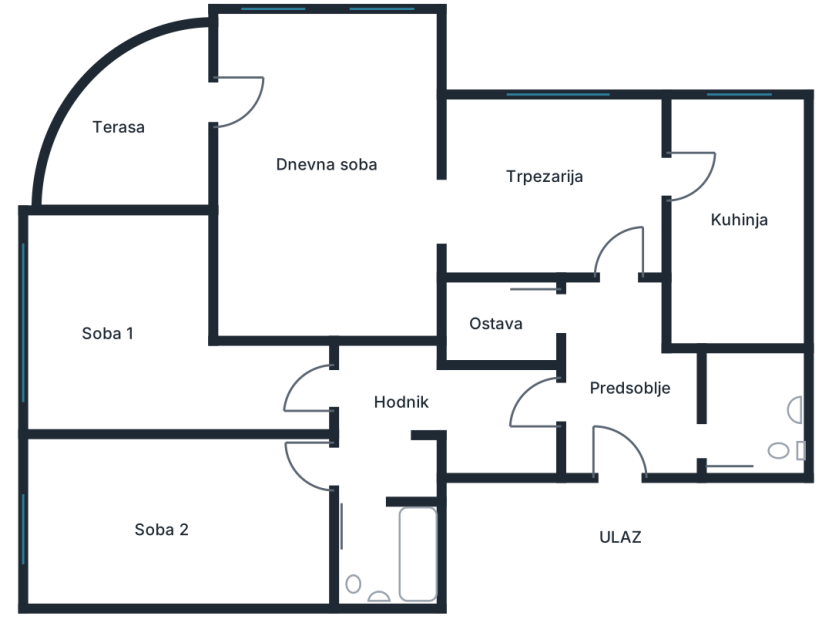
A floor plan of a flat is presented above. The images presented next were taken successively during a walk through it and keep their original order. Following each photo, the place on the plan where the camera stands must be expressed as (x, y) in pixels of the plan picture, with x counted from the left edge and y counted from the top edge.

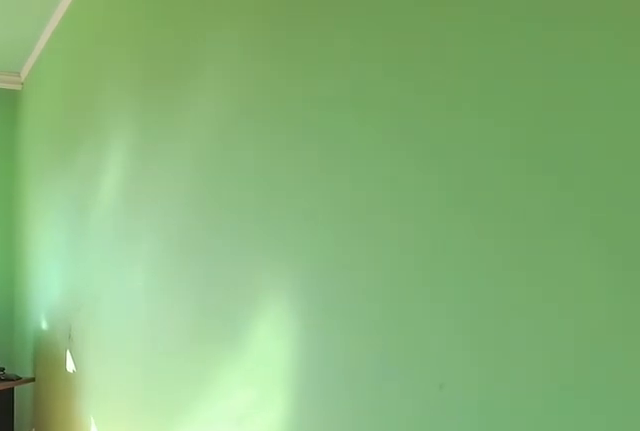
(273, 459)
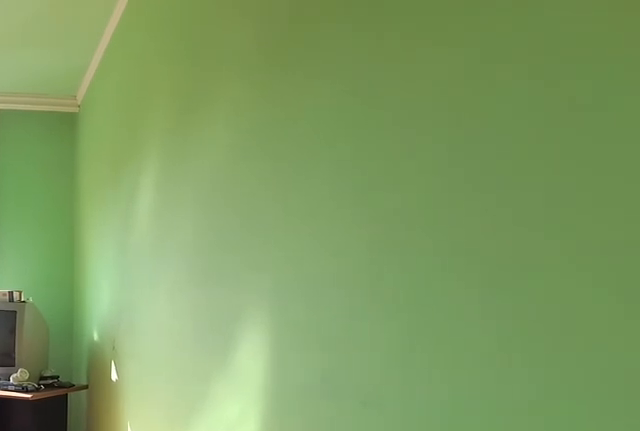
(298, 458)
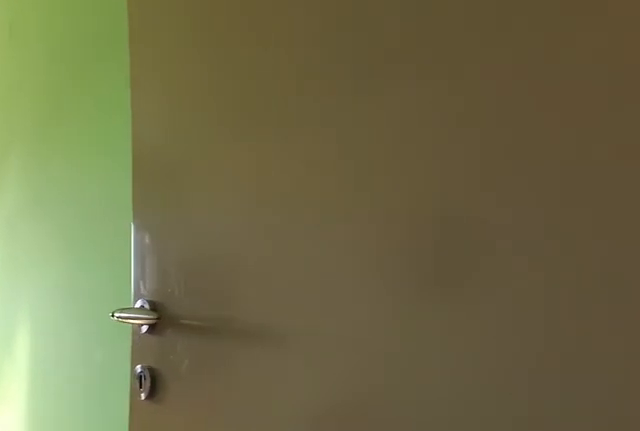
(340, 458)
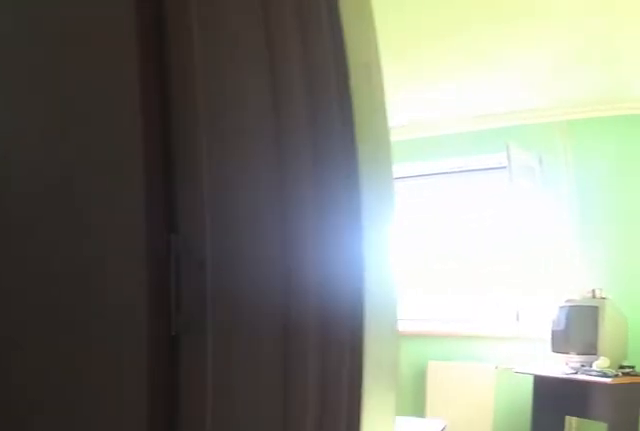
(391, 453)
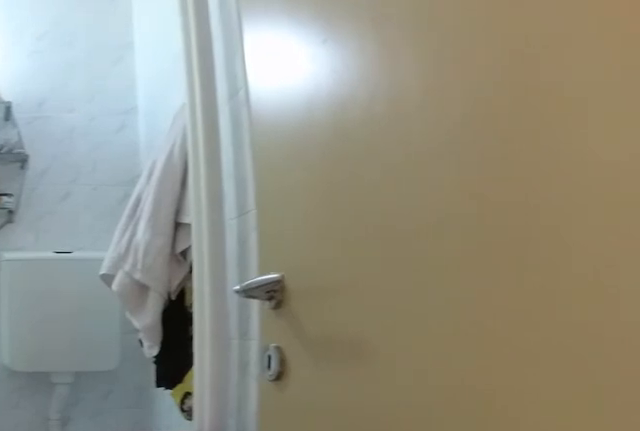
(372, 460)
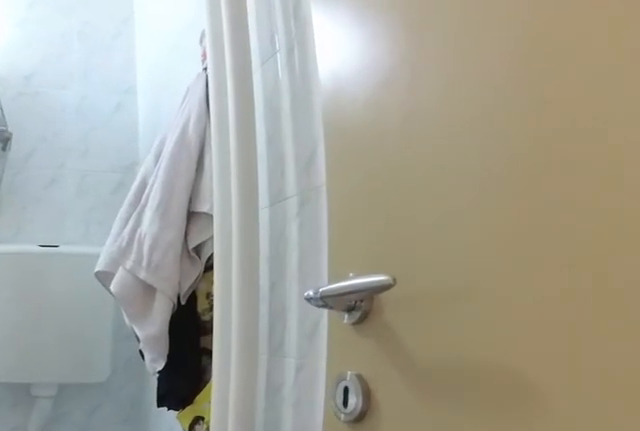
(371, 471)
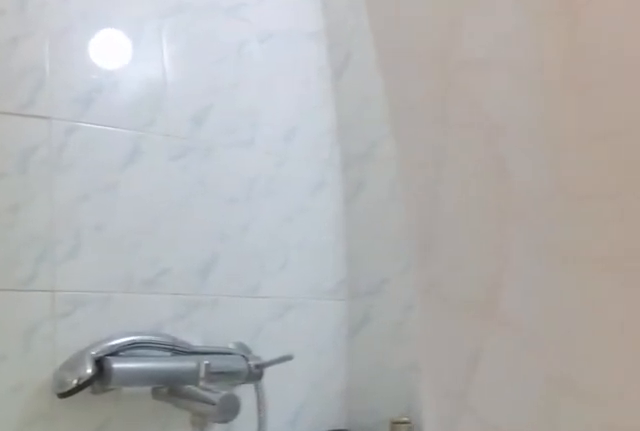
(368, 545)
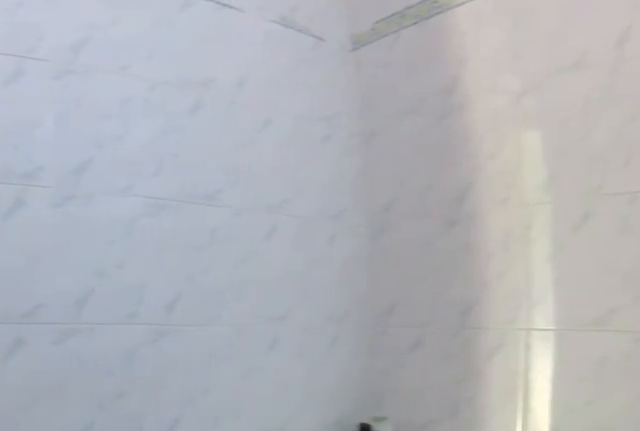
(384, 575)
